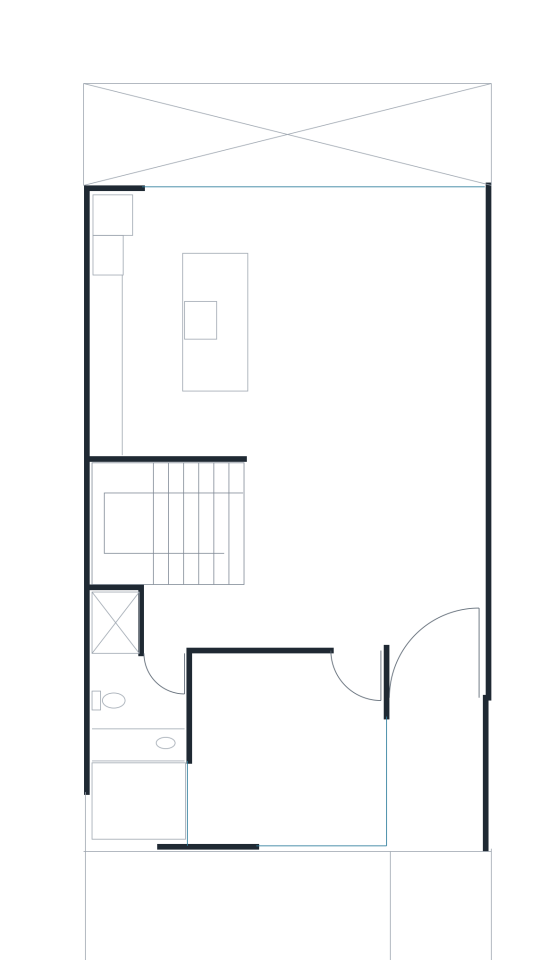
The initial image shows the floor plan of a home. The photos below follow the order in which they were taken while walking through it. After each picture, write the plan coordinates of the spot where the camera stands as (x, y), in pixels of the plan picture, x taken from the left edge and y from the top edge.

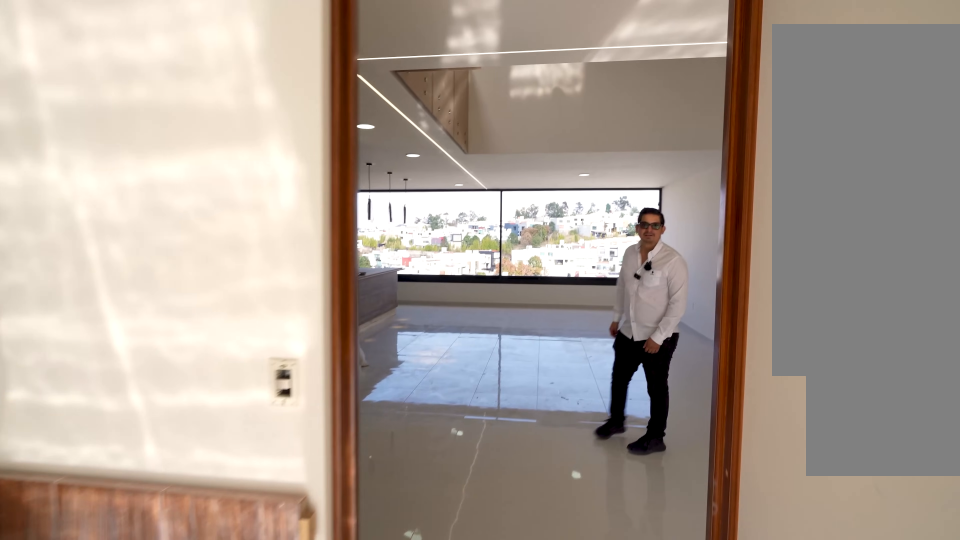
(359, 657)
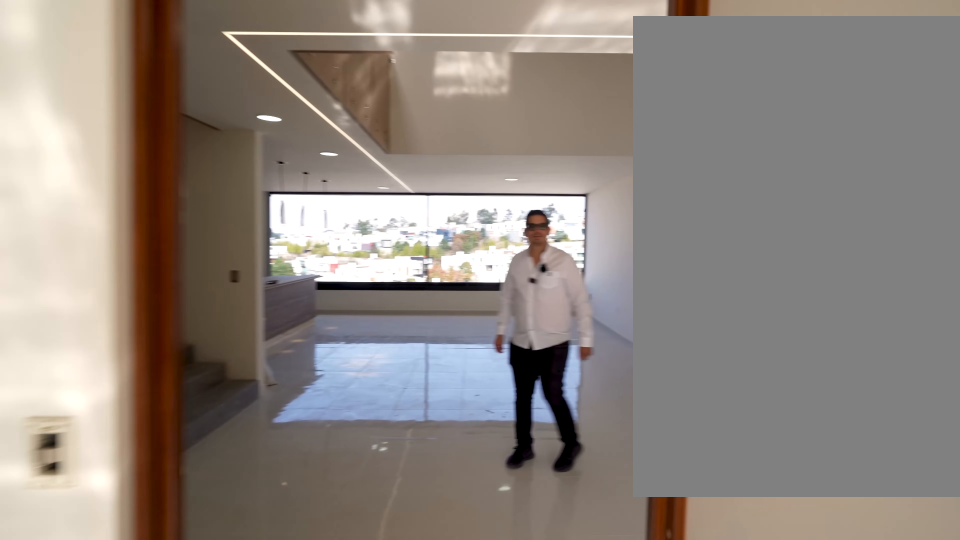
(356, 677)
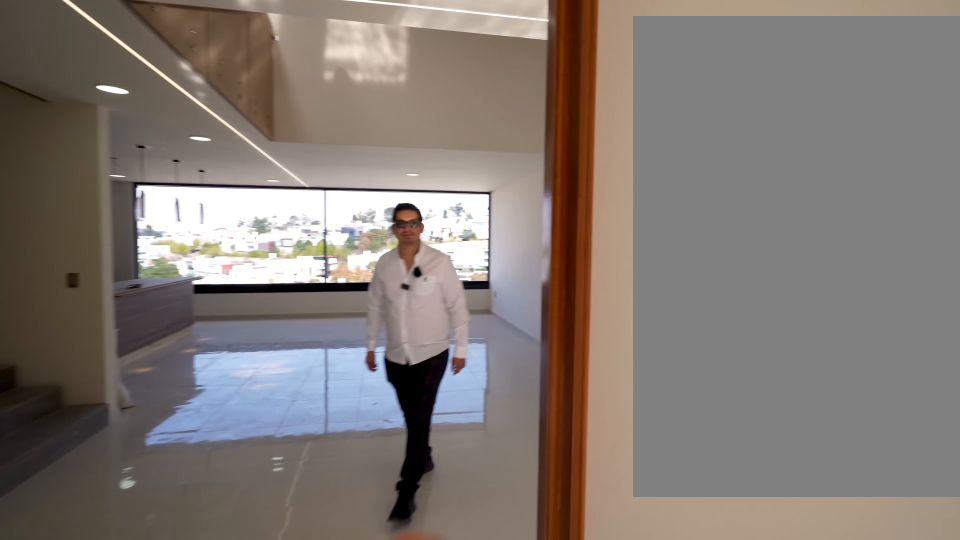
(356, 685)
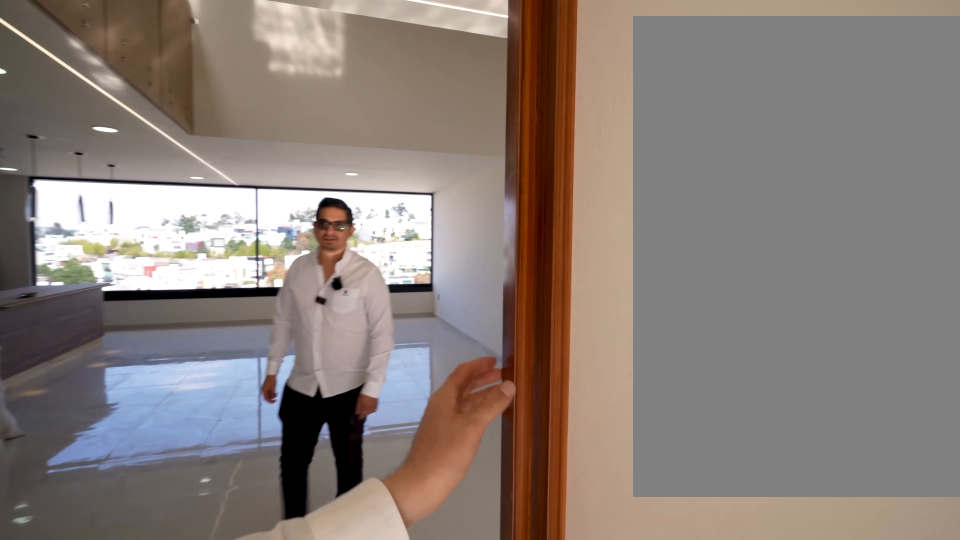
(356, 684)
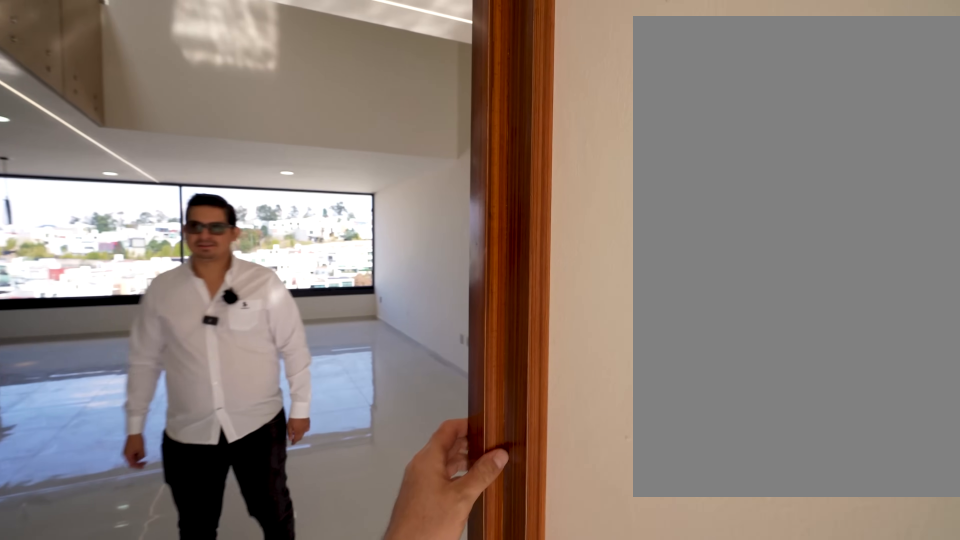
(356, 684)
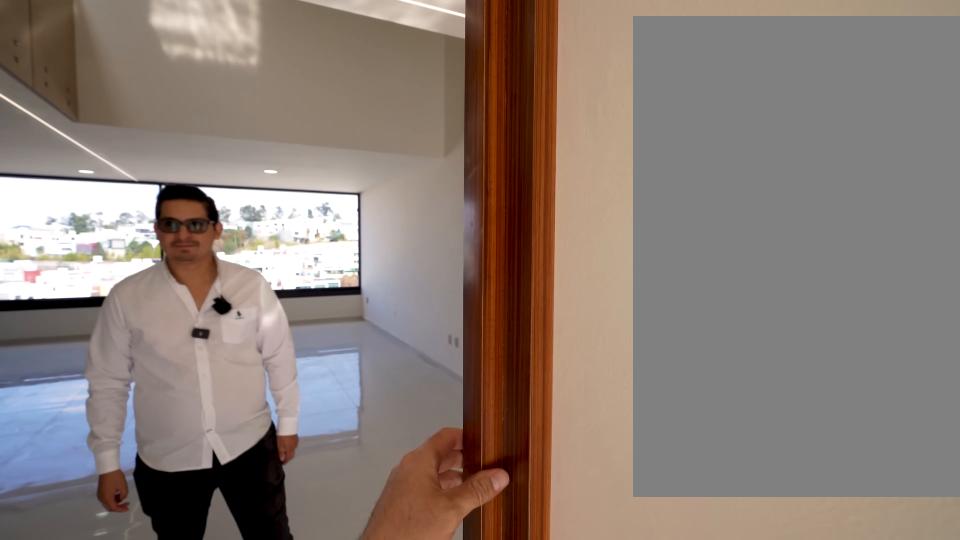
(356, 685)
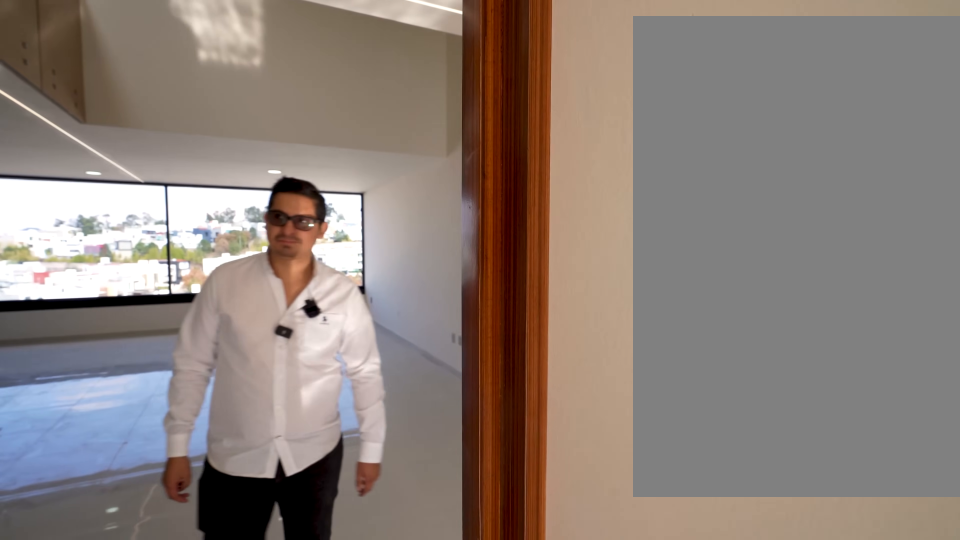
(356, 685)
